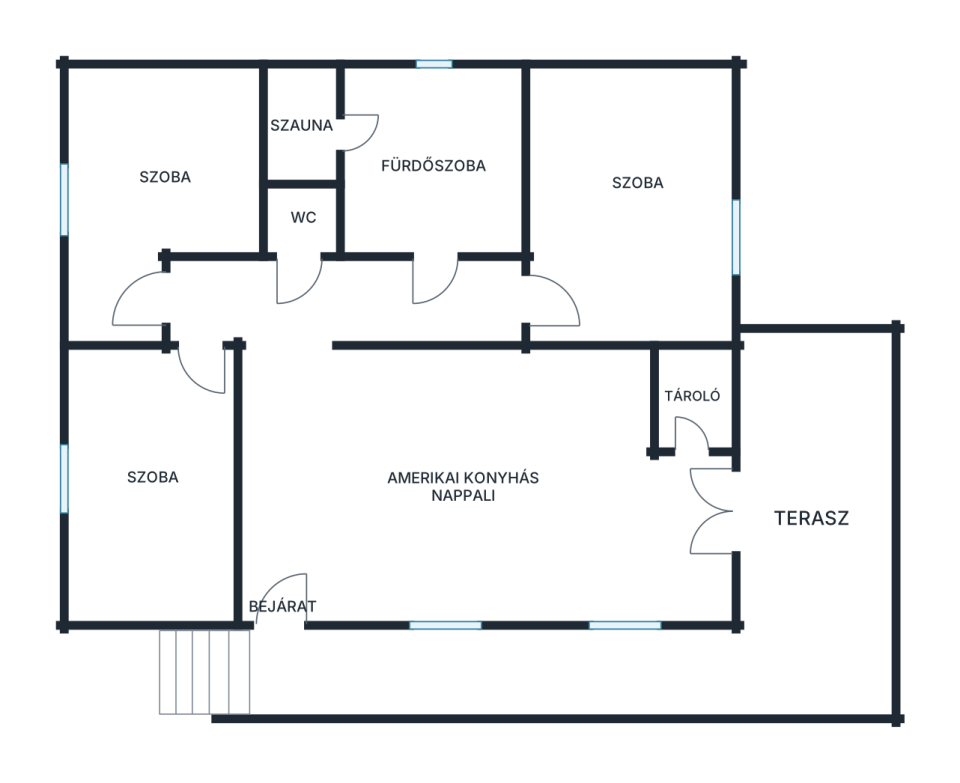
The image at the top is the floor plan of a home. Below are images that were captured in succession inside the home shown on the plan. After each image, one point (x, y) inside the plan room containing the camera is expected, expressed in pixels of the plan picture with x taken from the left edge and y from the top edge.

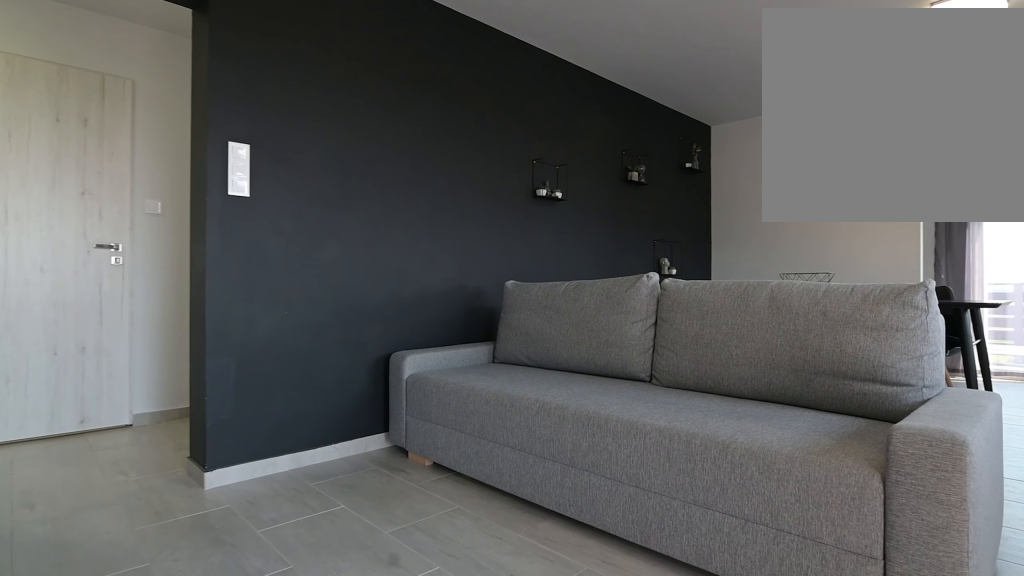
(359, 476)
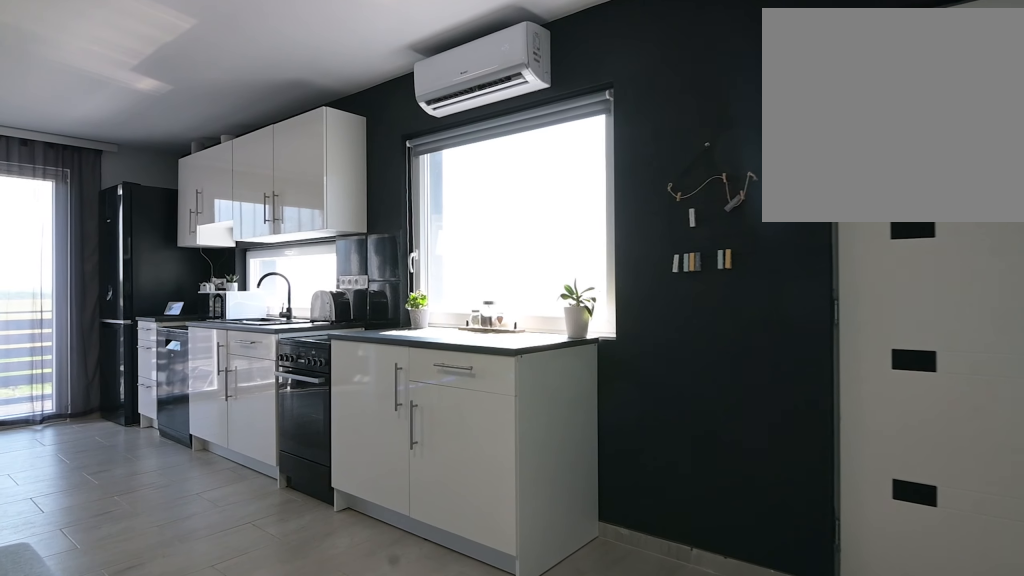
(359, 476)
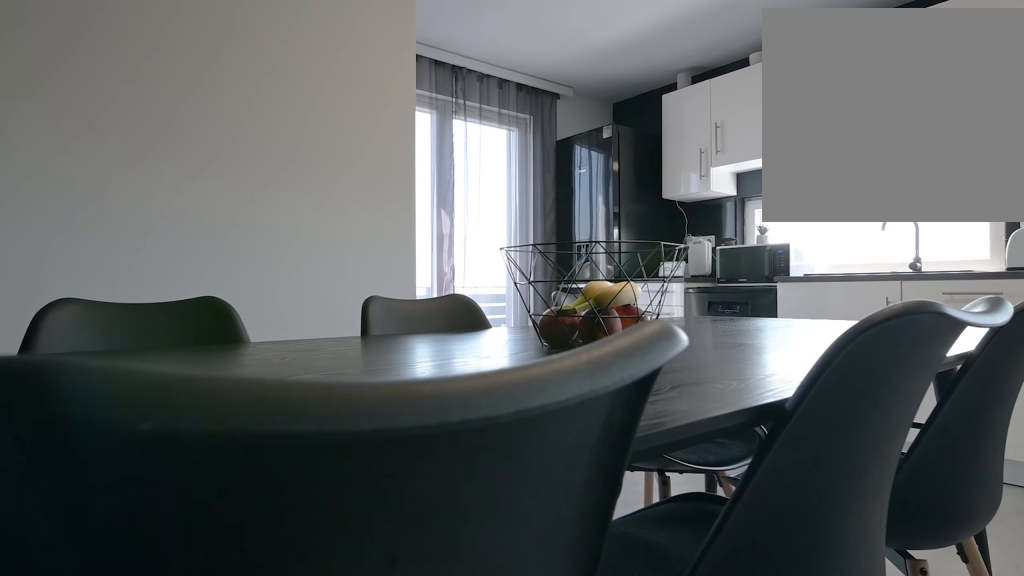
(359, 476)
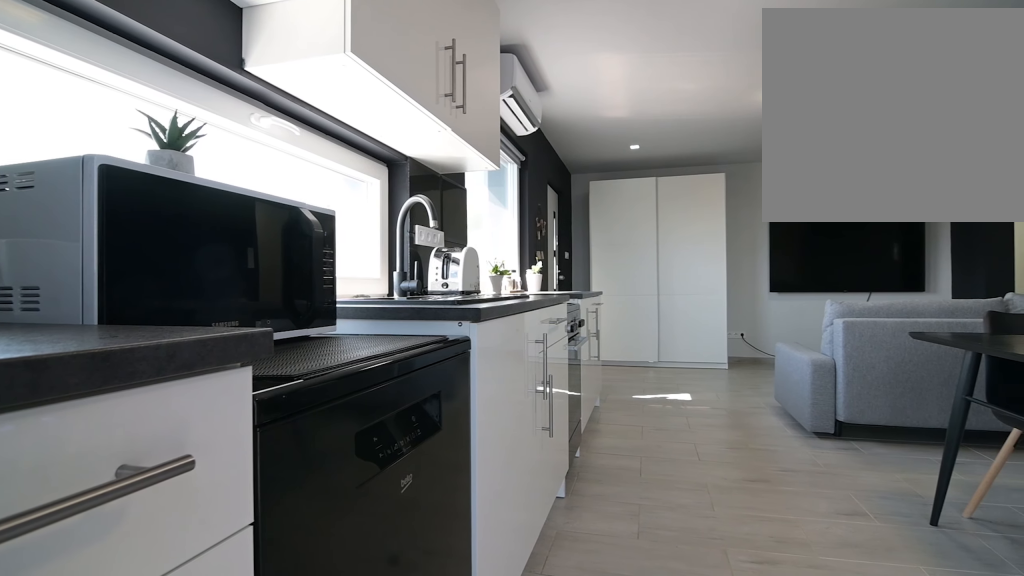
(359, 476)
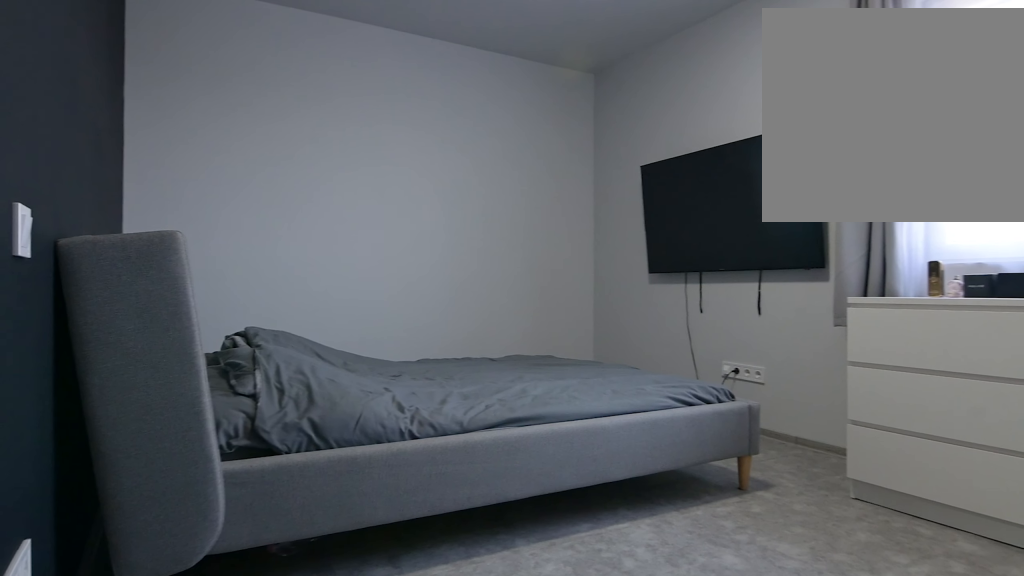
(623, 223)
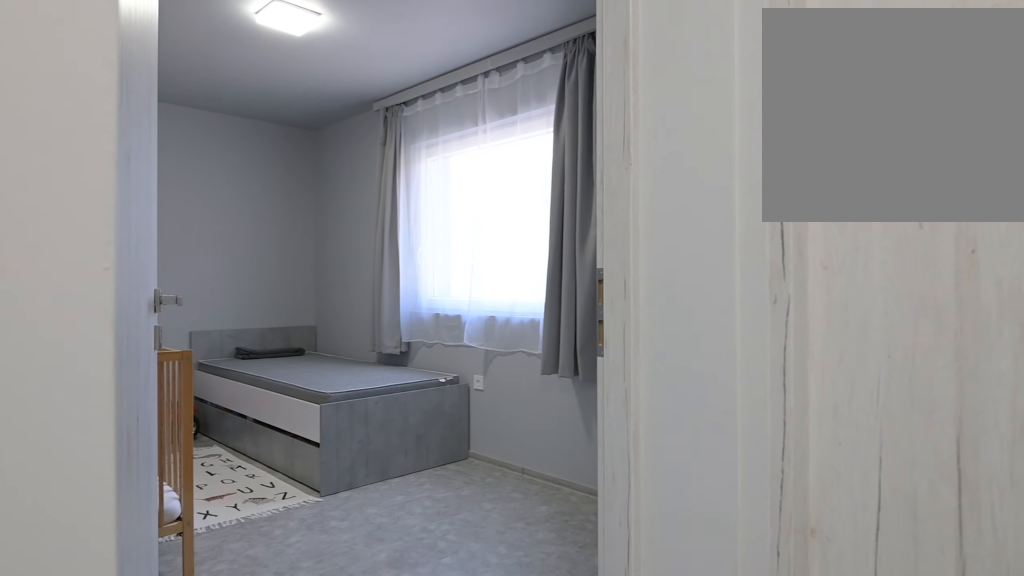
(158, 484)
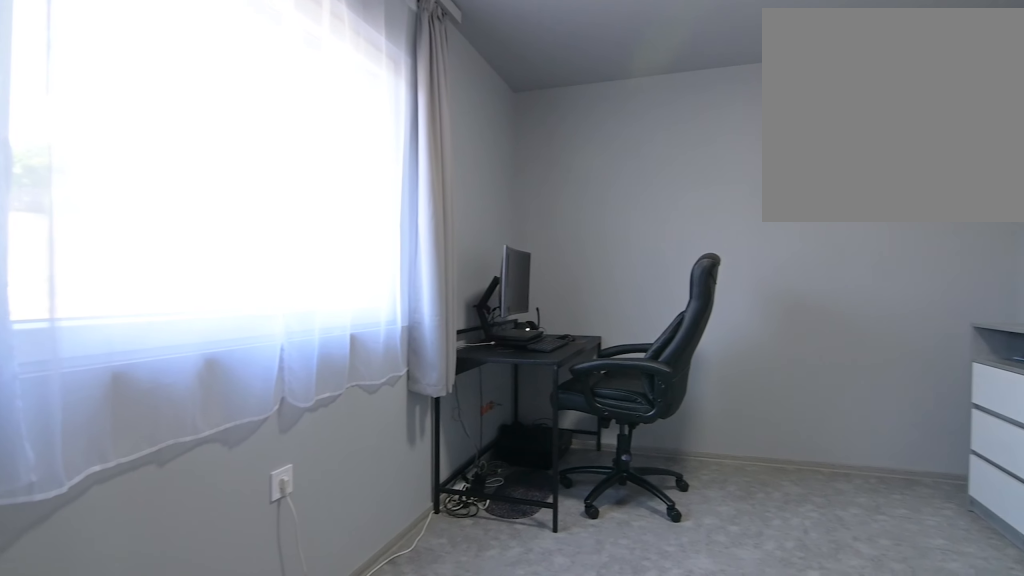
(160, 151)
